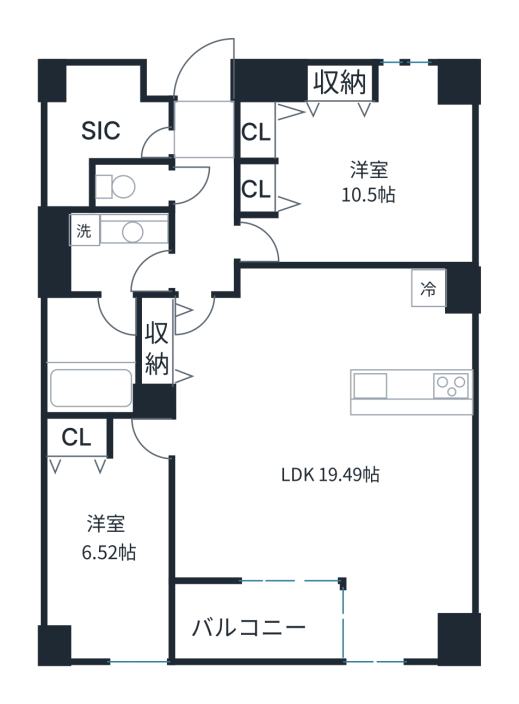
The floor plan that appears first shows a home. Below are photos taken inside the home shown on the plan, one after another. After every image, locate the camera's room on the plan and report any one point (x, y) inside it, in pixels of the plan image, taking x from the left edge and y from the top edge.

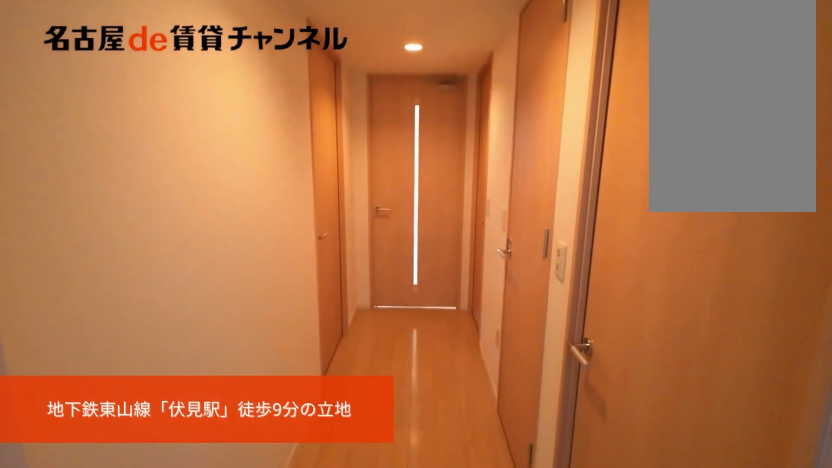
(202, 127)
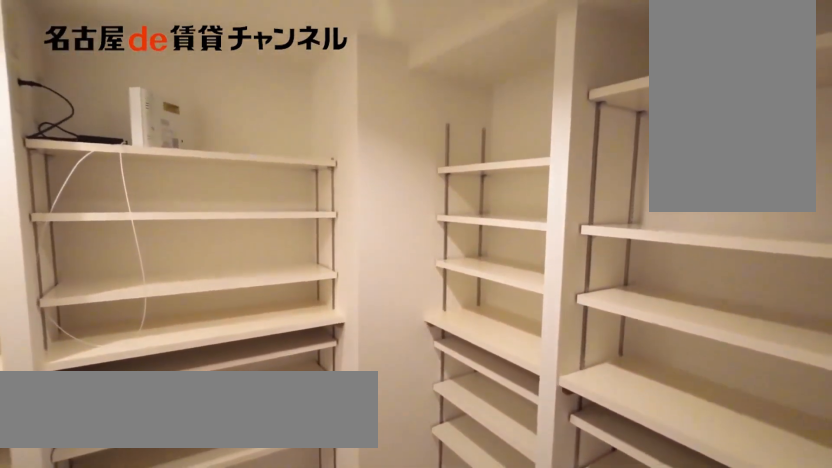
(104, 125)
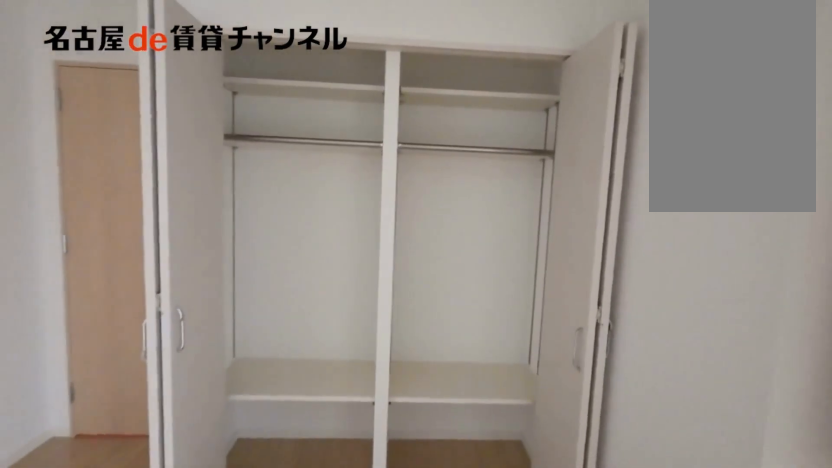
(352, 163)
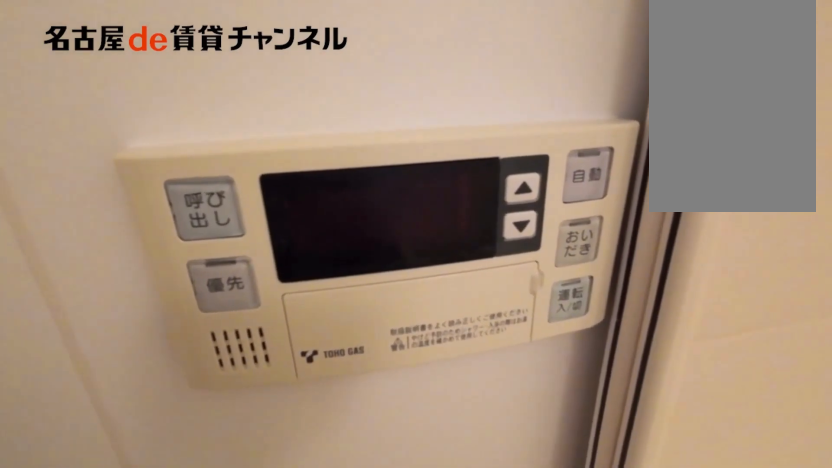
(96, 355)
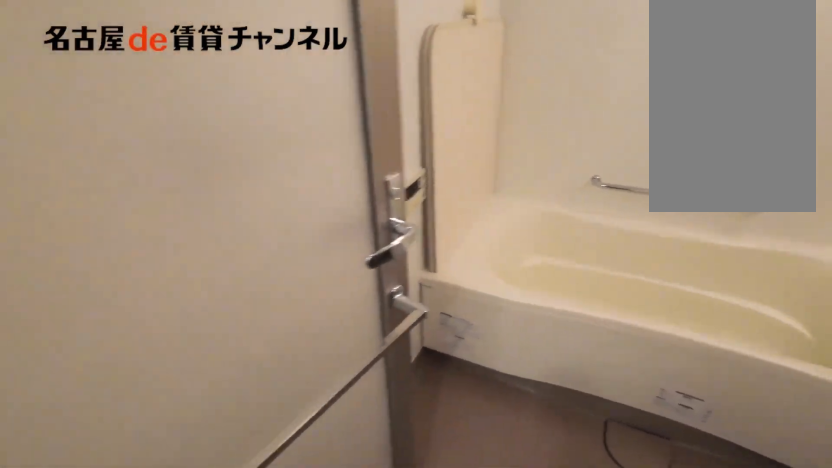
(96, 355)
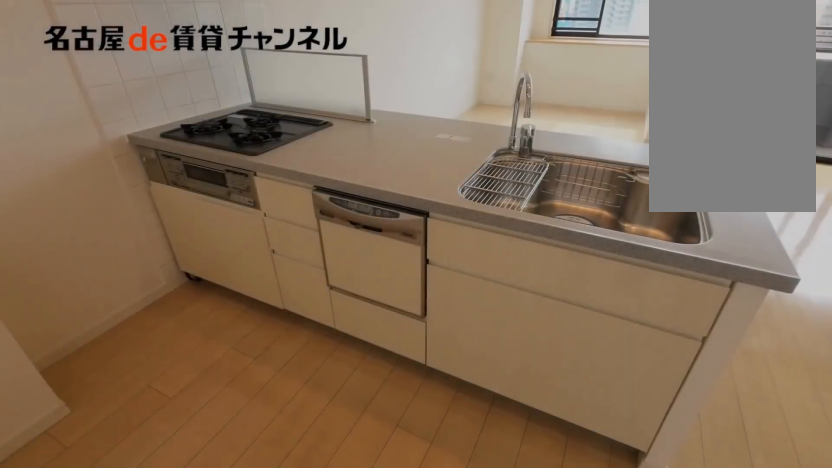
(411, 391)
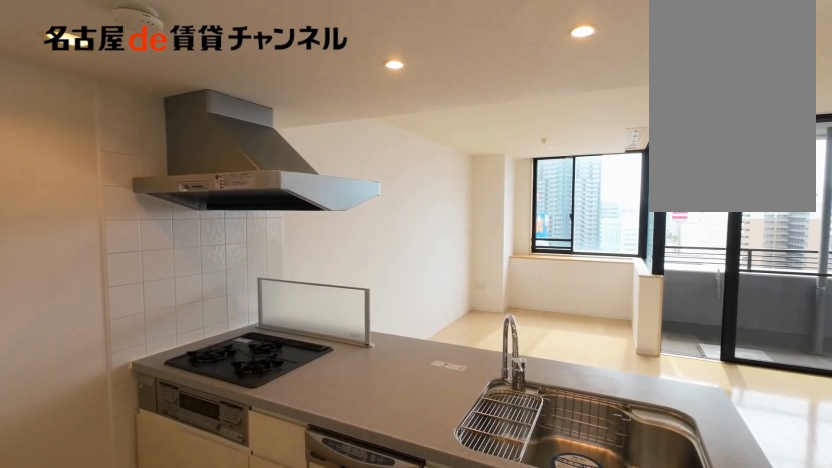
(411, 391)
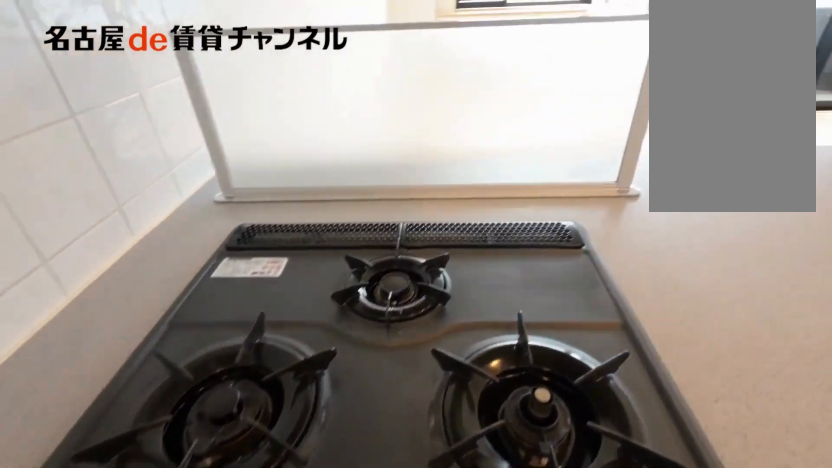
(411, 391)
